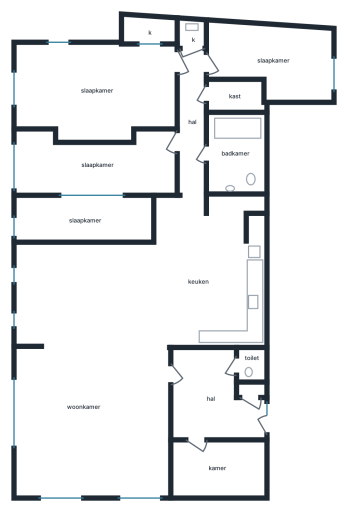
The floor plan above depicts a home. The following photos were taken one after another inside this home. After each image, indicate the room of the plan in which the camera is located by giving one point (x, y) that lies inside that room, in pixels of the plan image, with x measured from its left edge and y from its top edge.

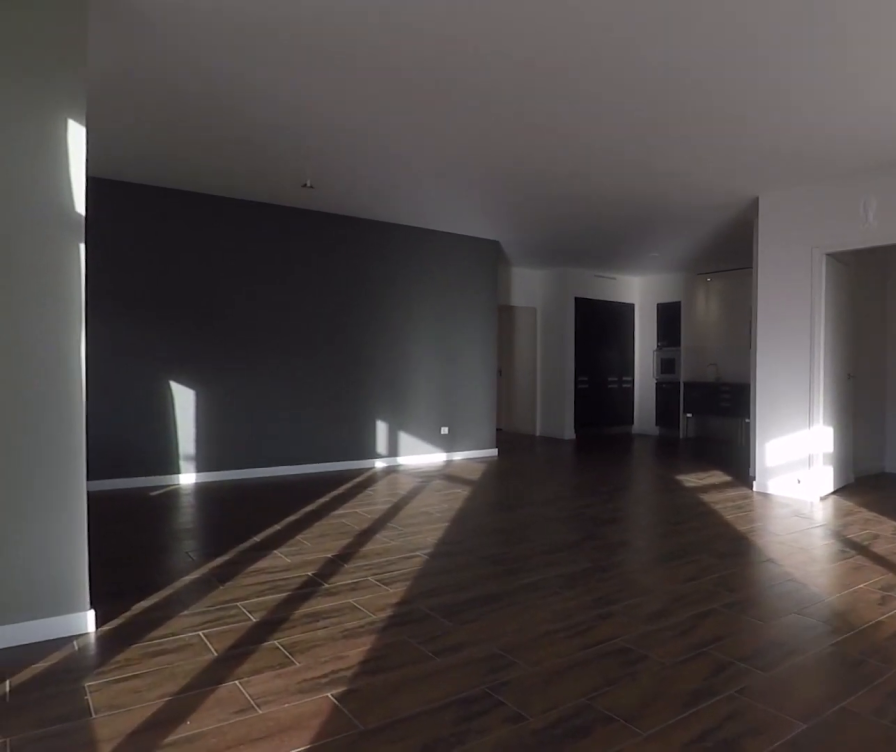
(91, 371)
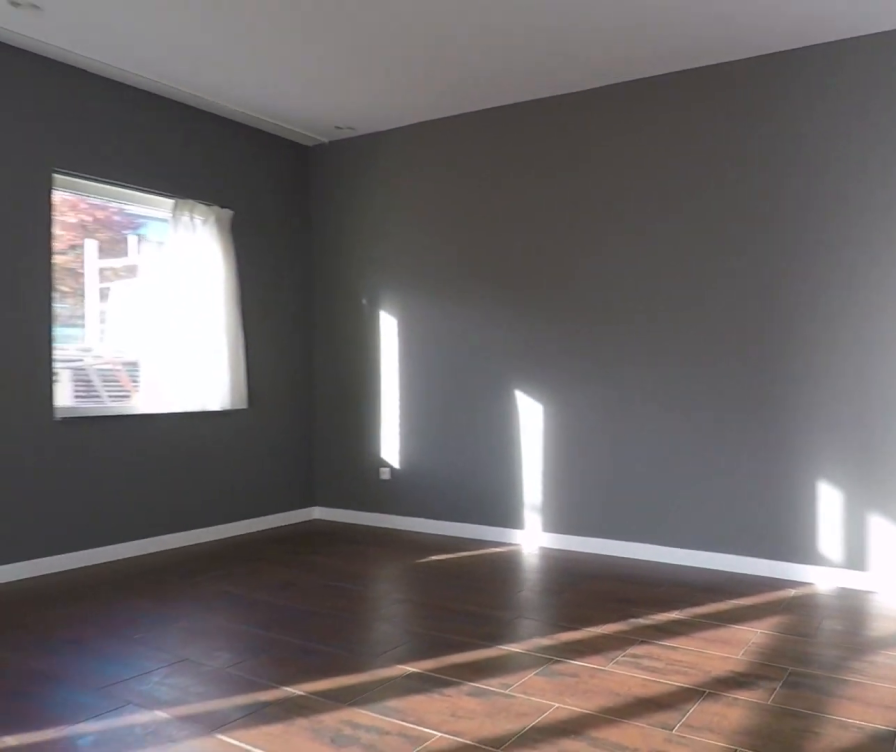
(91, 371)
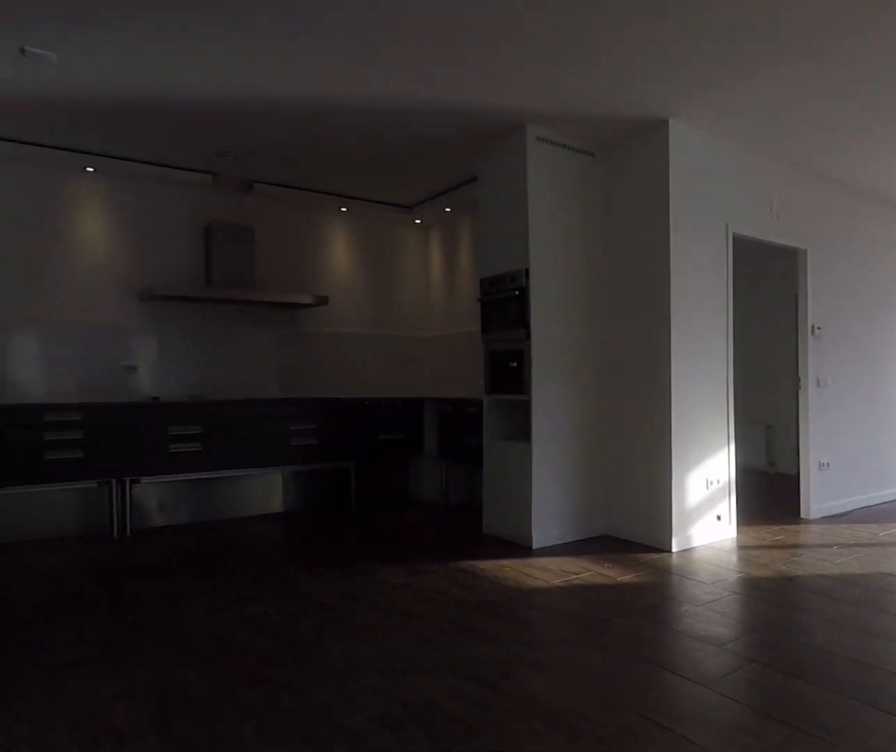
(91, 371)
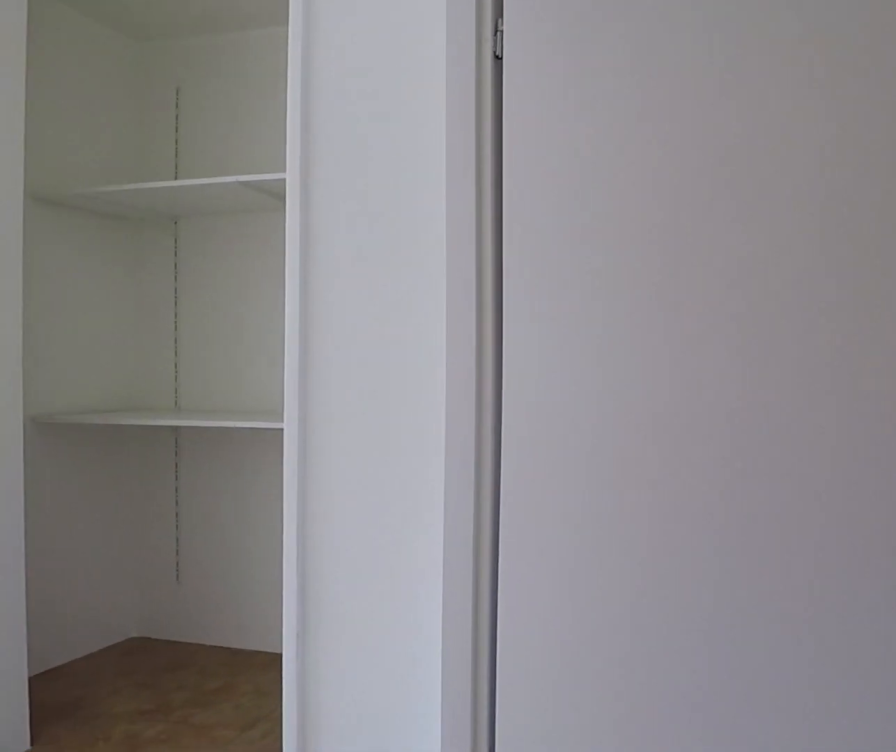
(192, 120)
